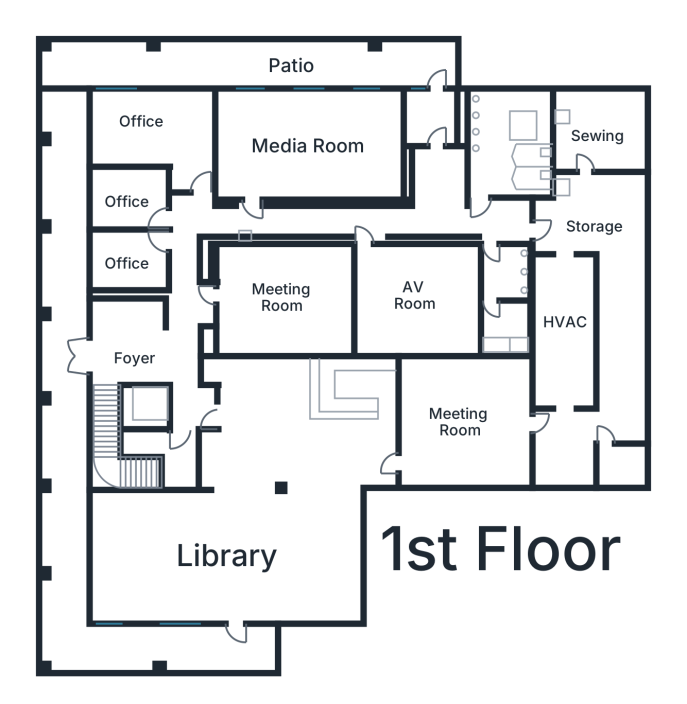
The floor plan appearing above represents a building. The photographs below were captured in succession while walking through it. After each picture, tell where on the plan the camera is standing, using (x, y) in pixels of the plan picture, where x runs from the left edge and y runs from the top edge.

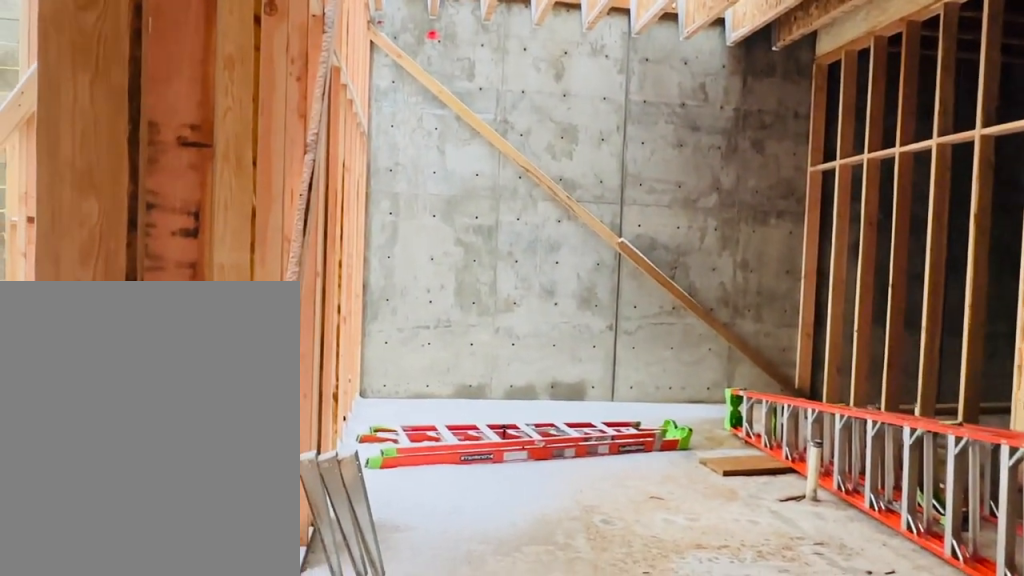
(481, 202)
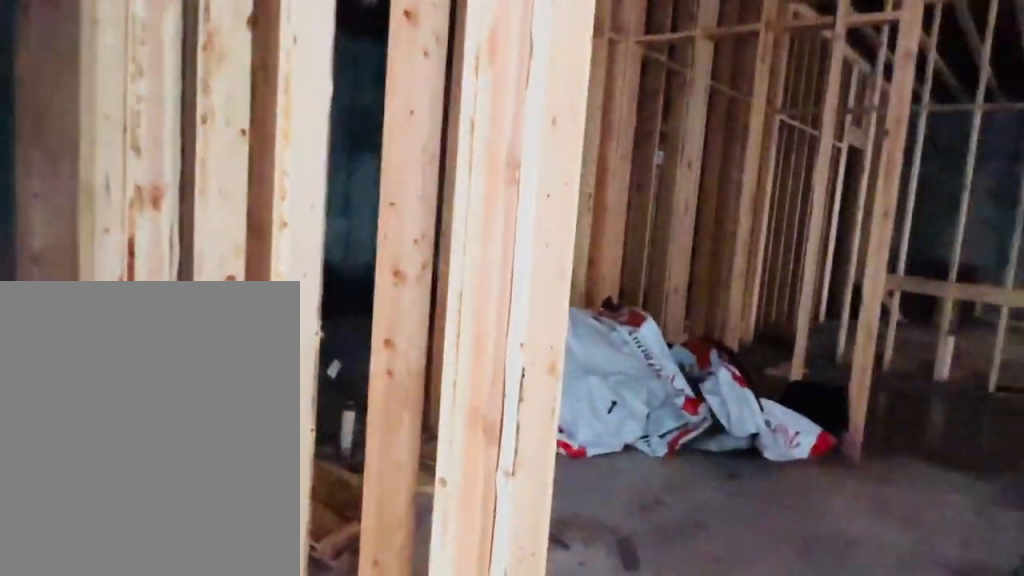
(481, 201)
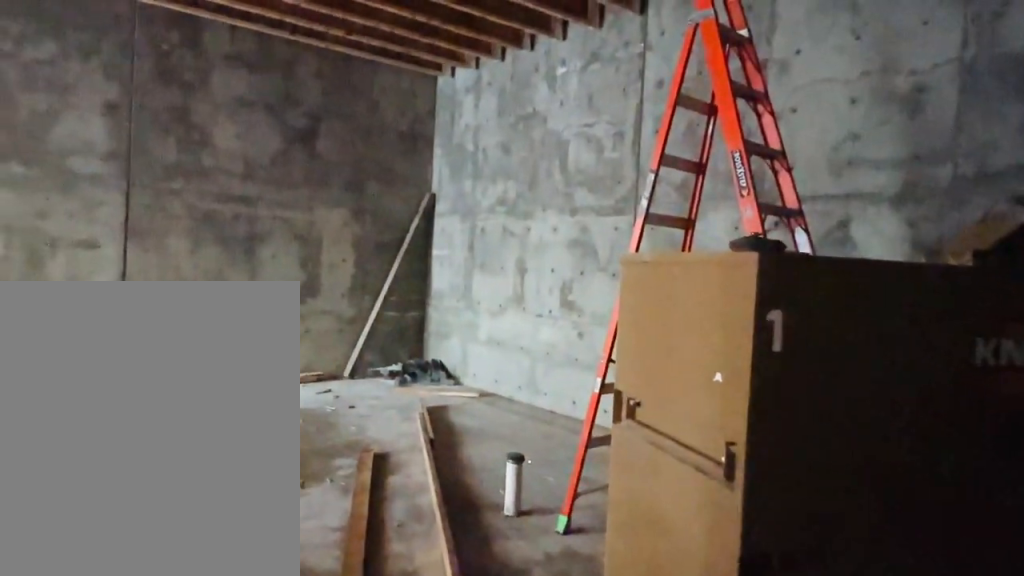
(588, 202)
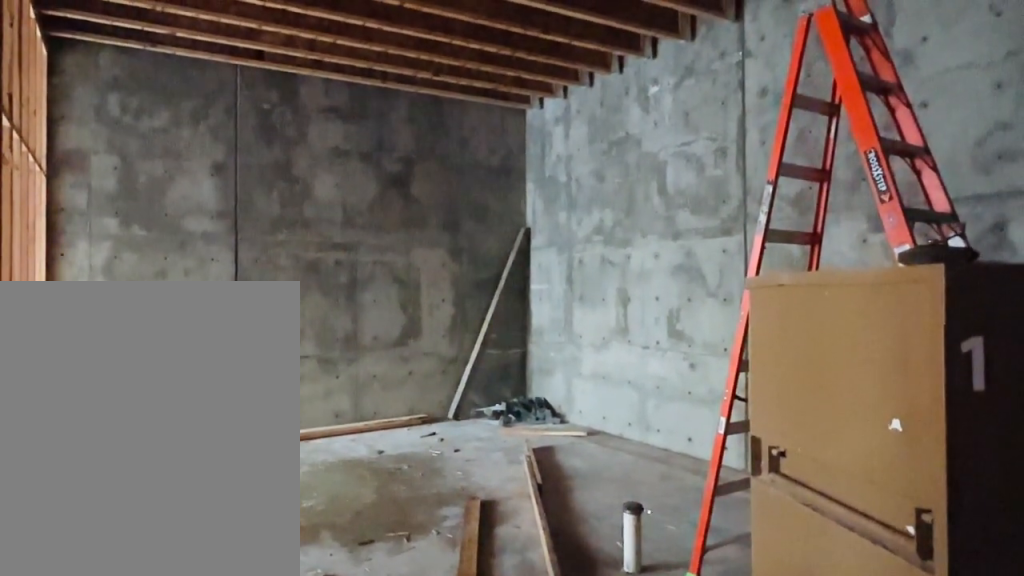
(590, 201)
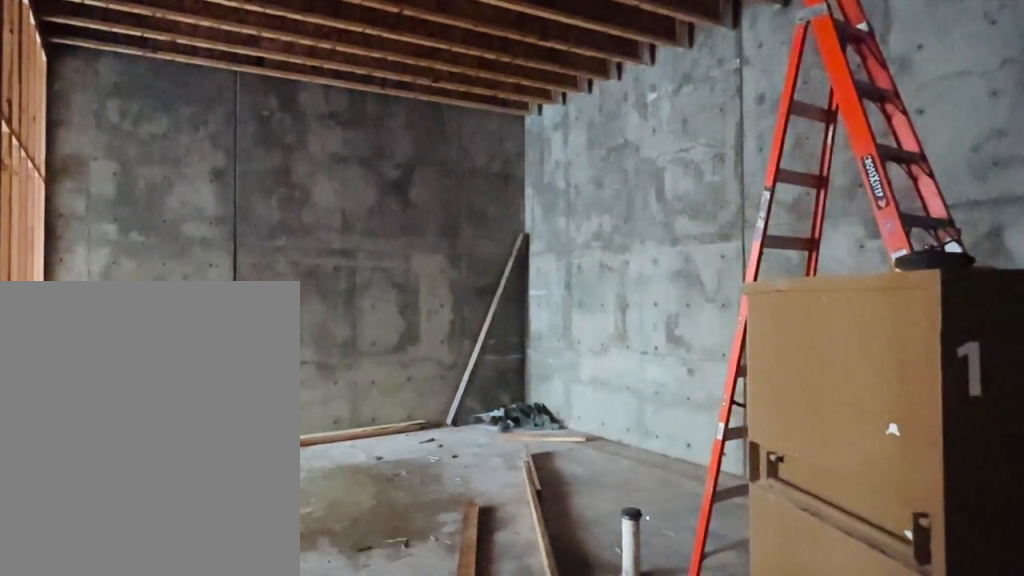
(590, 201)
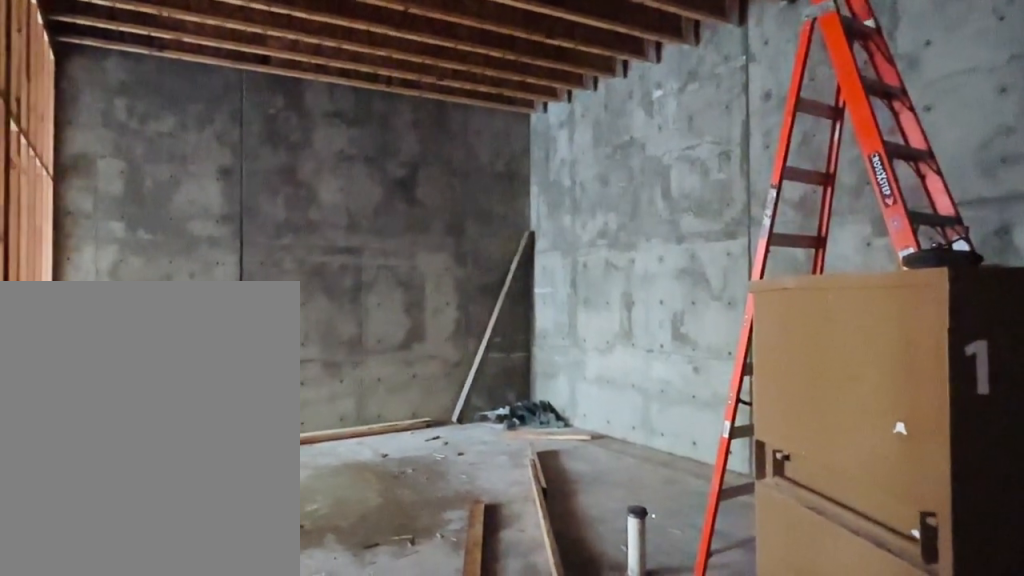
(590, 201)
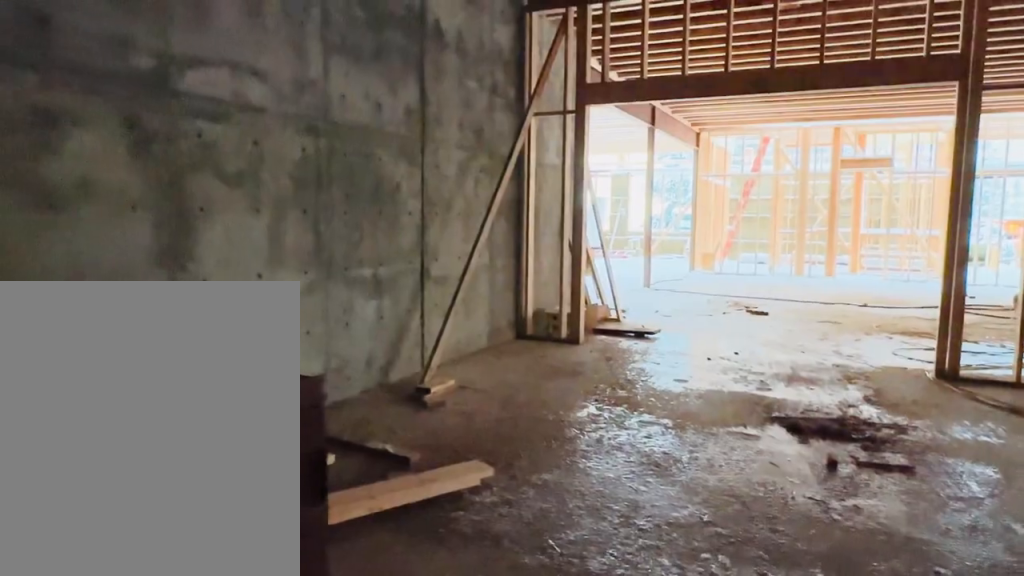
(503, 428)
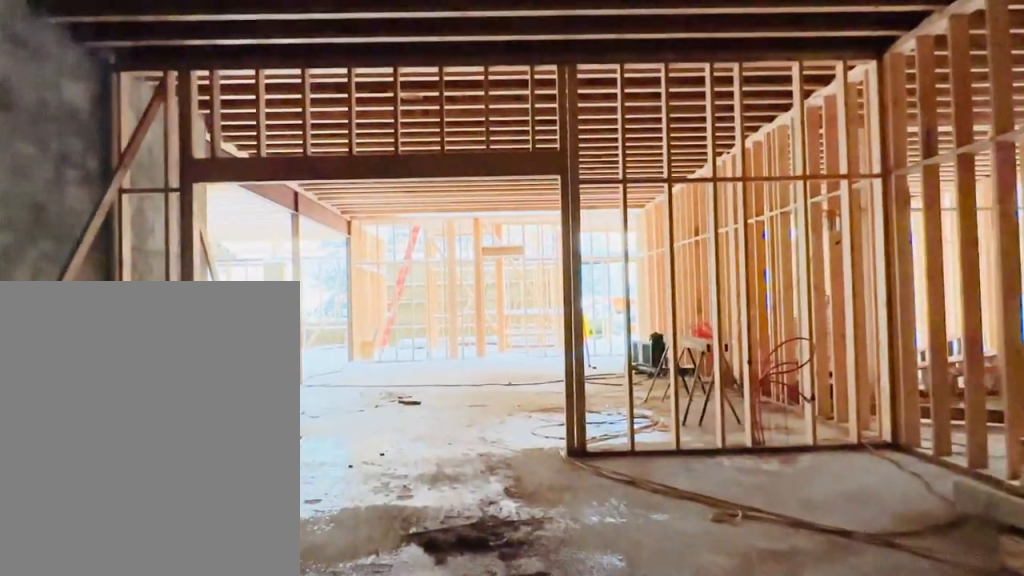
(500, 425)
